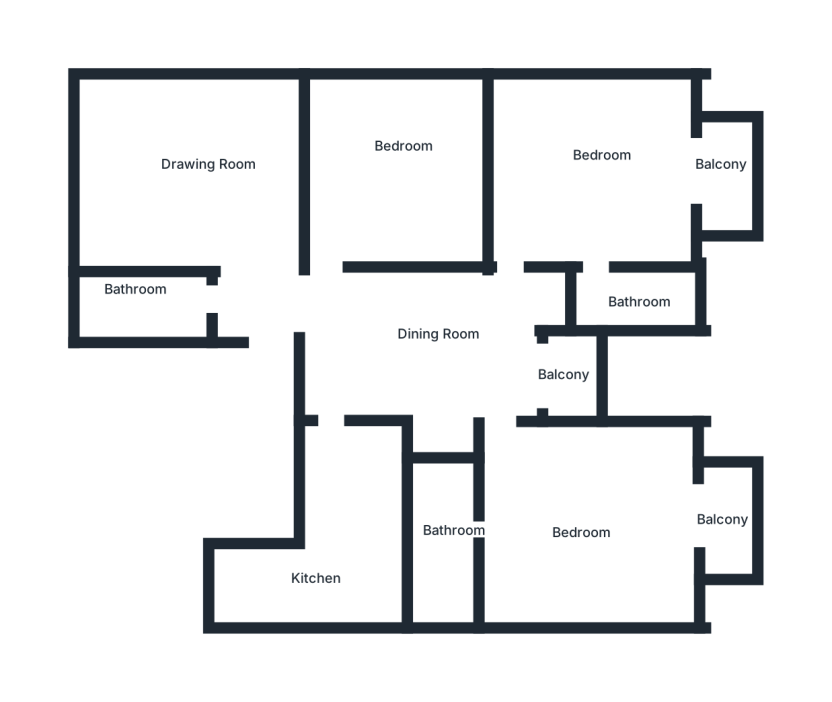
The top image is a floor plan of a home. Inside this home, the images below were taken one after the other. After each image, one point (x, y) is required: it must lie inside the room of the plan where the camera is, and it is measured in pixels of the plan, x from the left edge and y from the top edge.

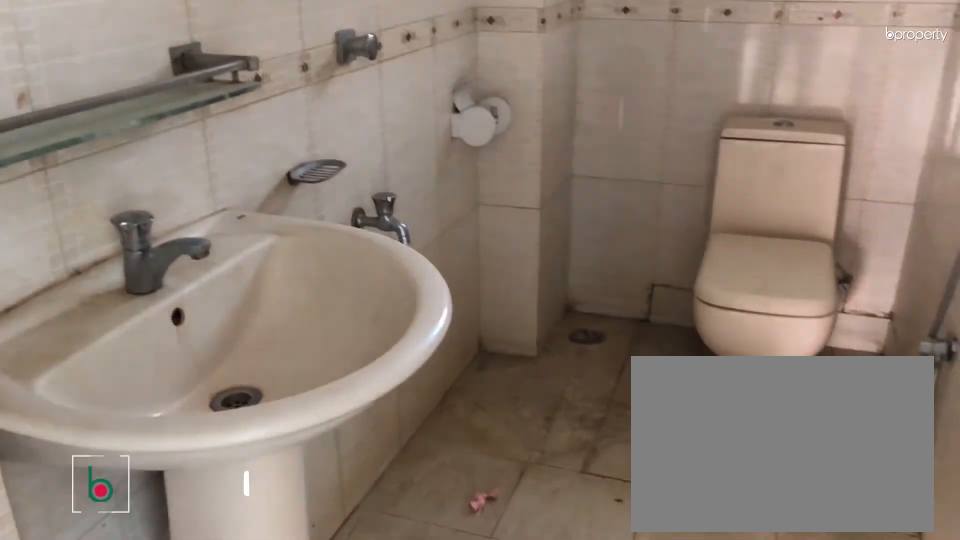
(147, 300)
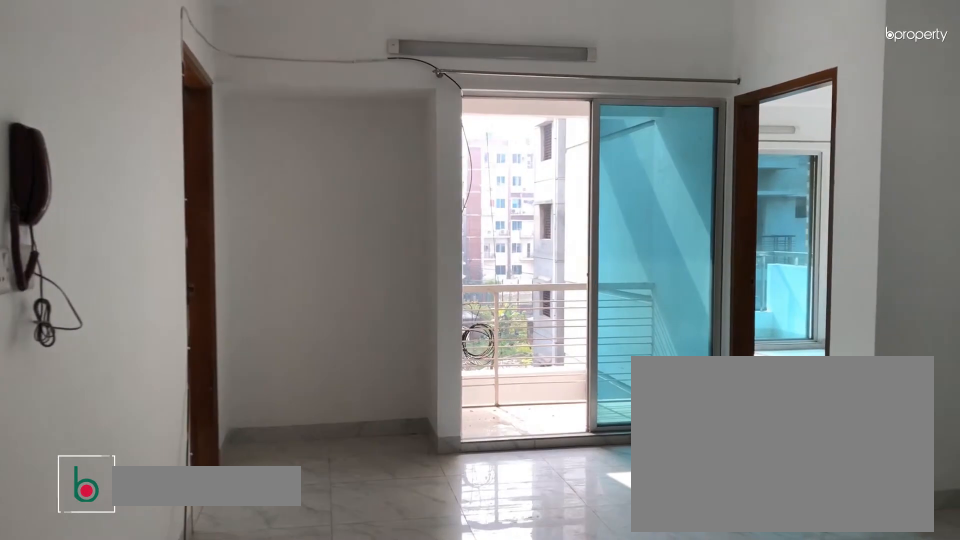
(350, 341)
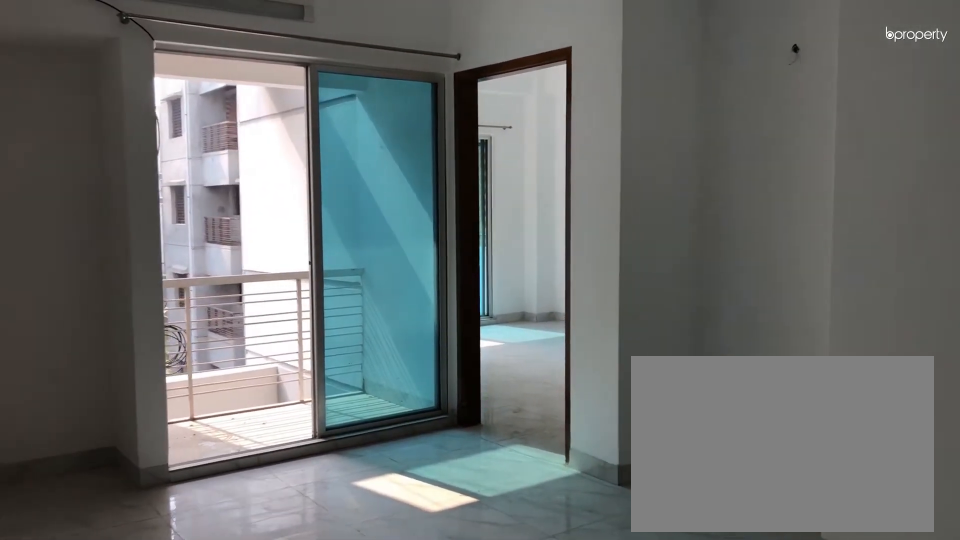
(467, 357)
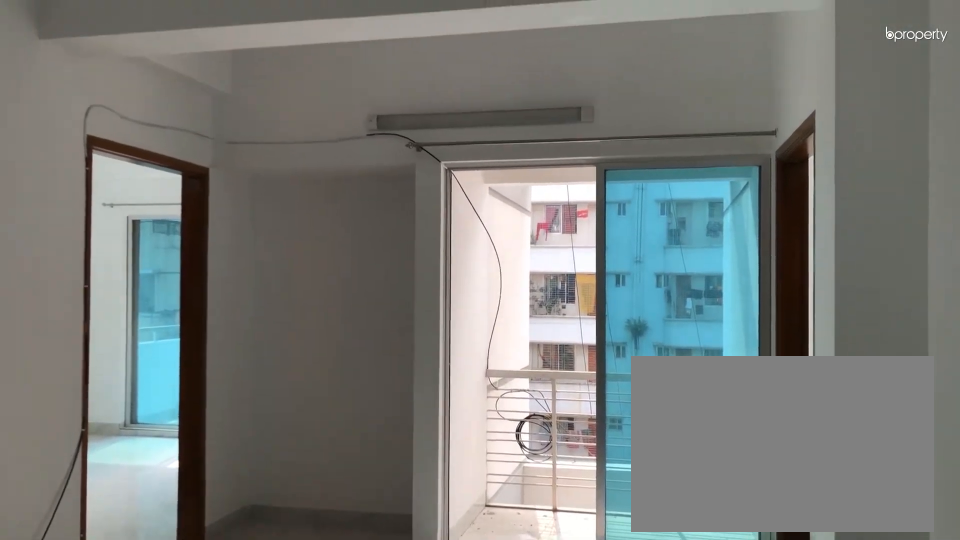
(456, 353)
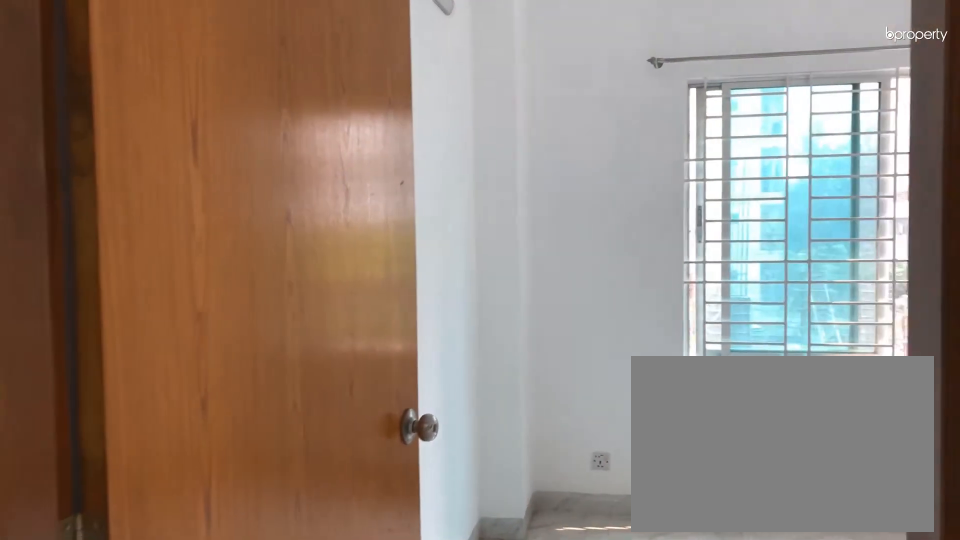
(327, 266)
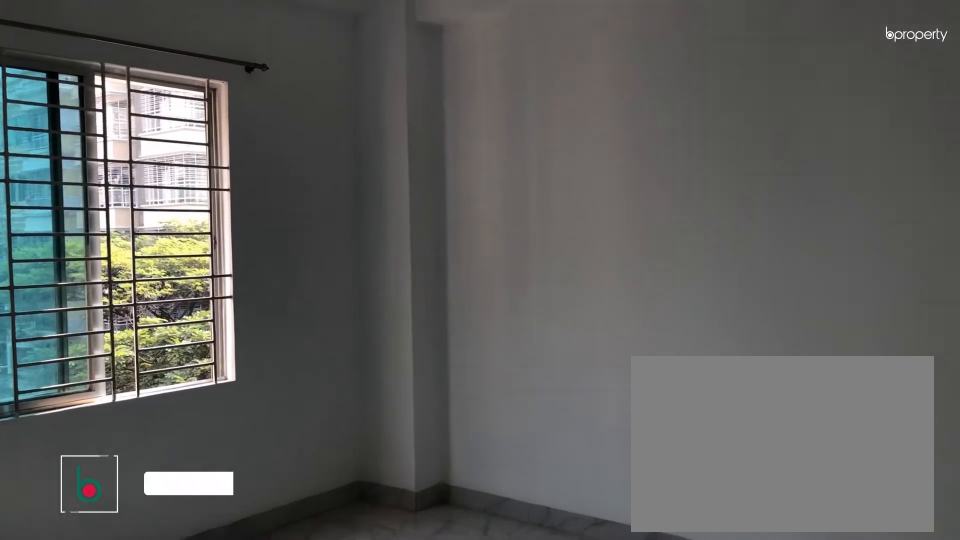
(396, 170)
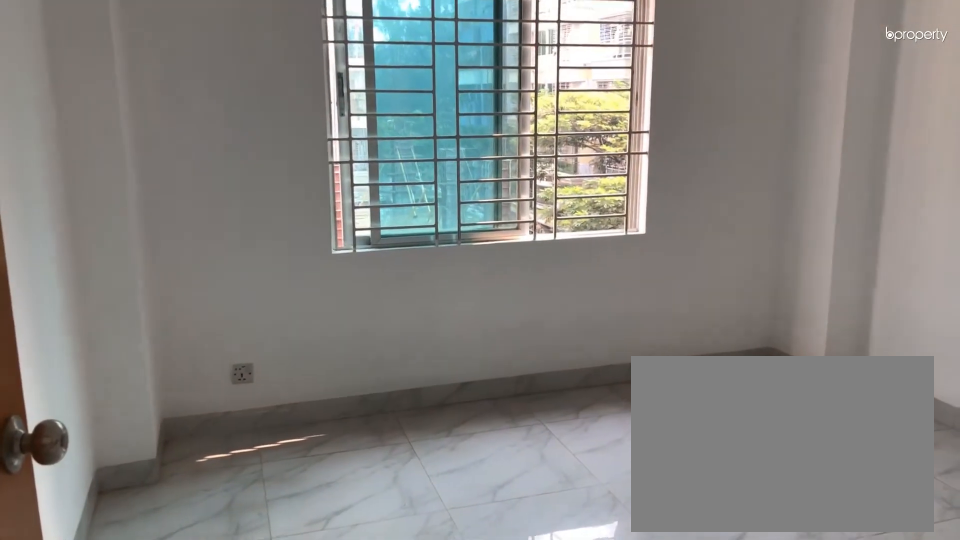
(396, 170)
